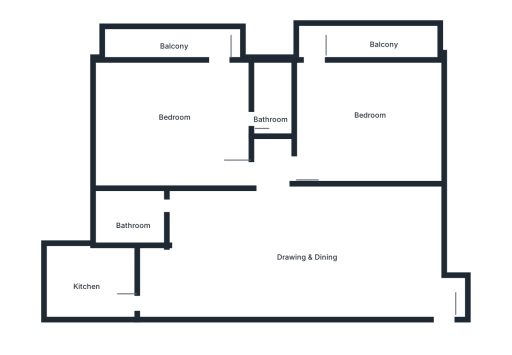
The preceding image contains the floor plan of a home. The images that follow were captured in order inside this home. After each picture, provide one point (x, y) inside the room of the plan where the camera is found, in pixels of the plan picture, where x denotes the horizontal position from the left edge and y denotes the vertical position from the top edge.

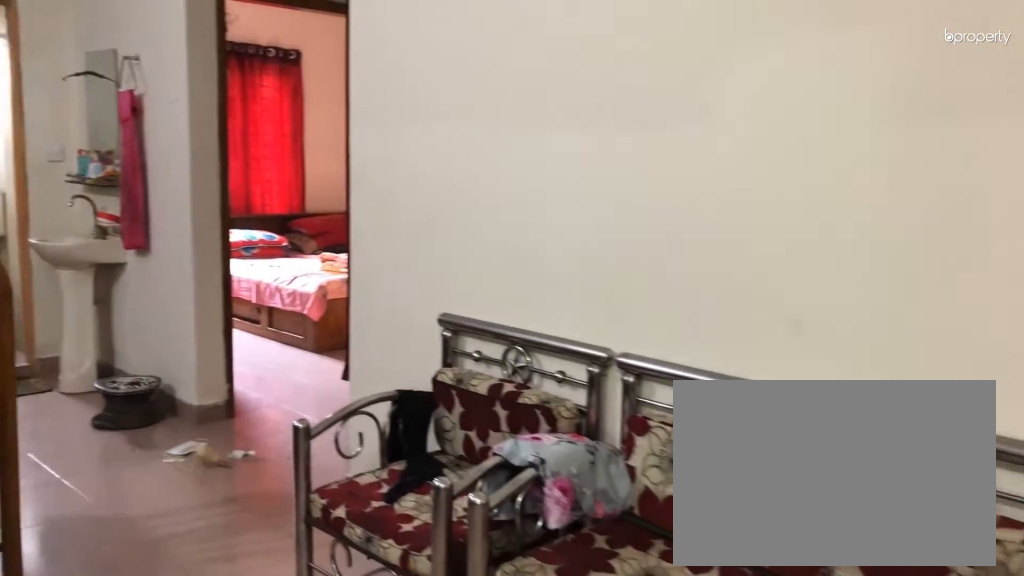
(310, 223)
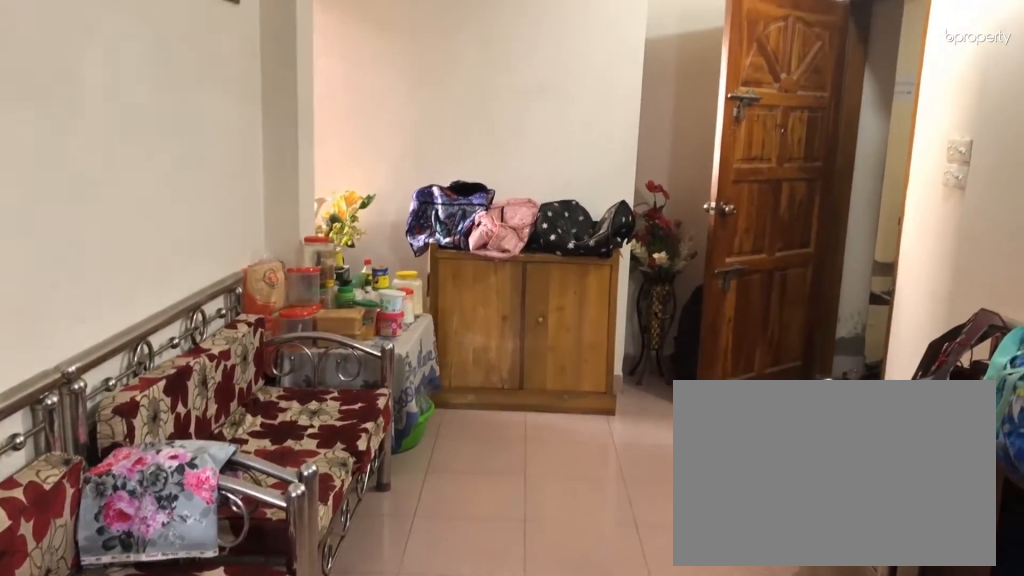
(306, 221)
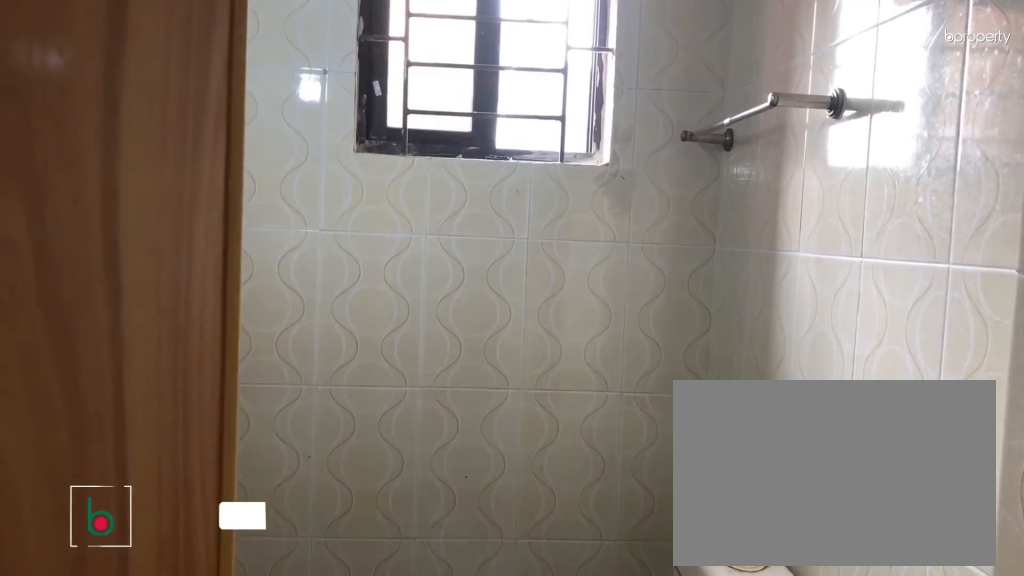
(137, 217)
